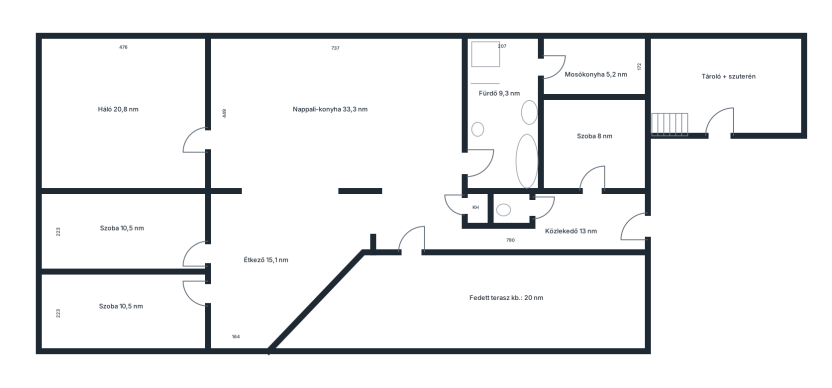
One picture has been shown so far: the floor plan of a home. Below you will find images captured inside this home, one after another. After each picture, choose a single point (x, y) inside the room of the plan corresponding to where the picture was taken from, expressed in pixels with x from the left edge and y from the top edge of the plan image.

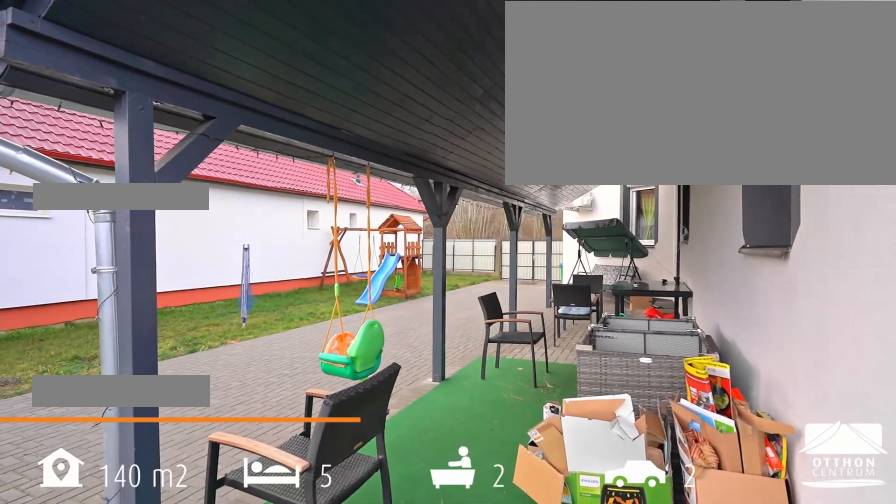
(502, 301)
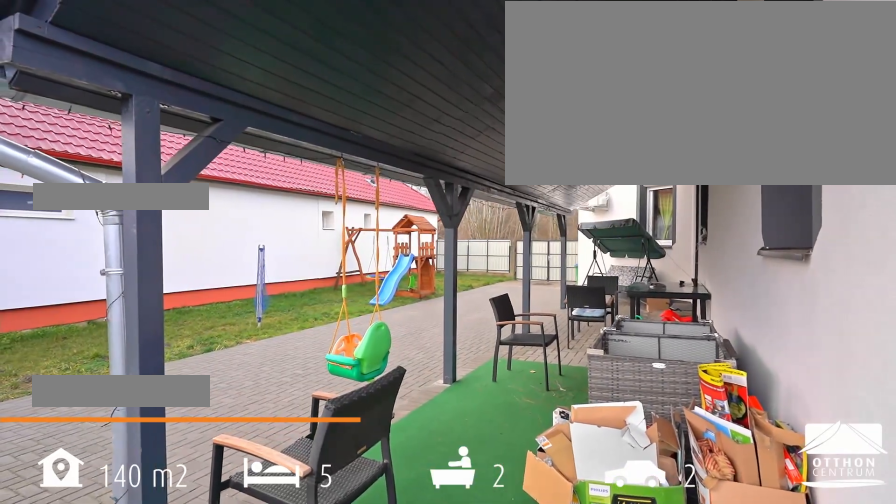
(502, 301)
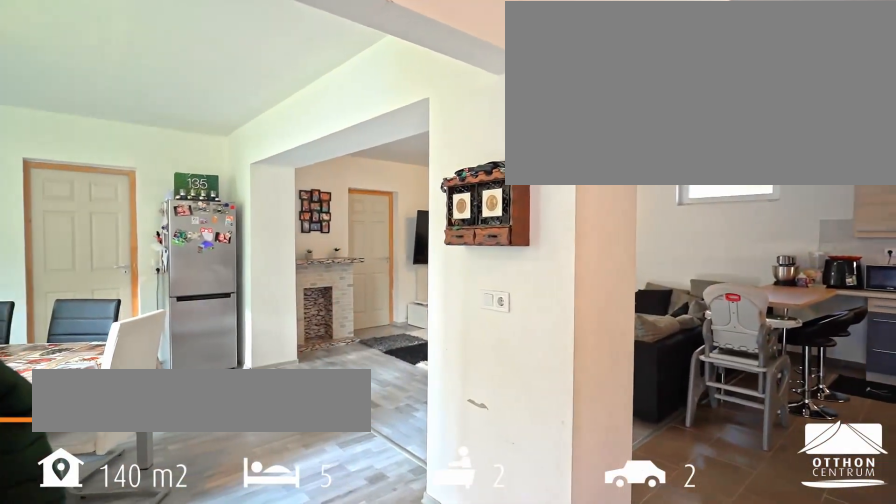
(507, 239)
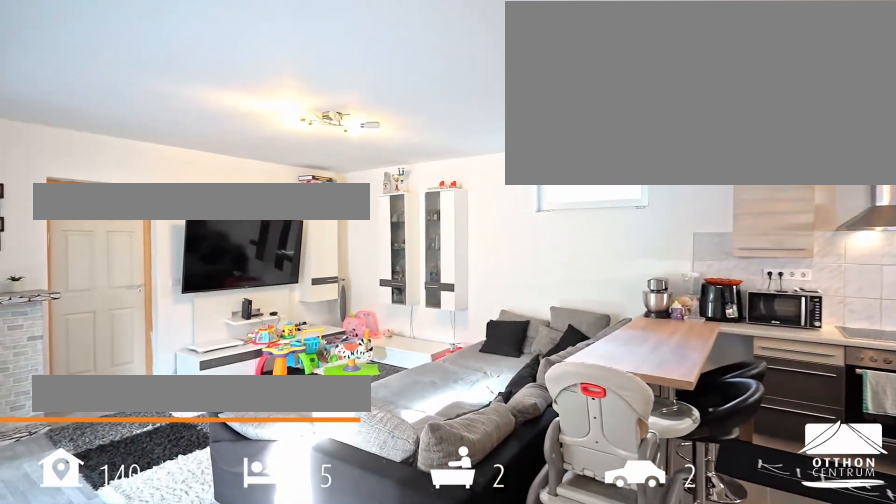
(337, 114)
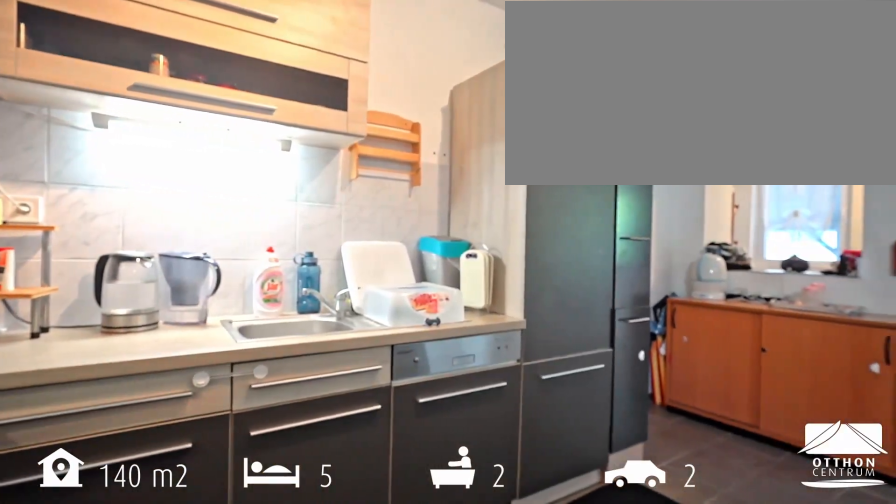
(337, 114)
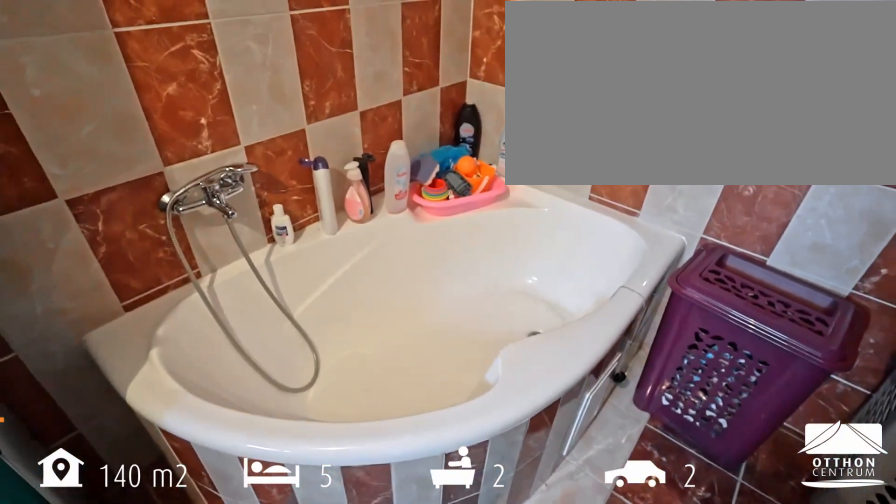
(502, 118)
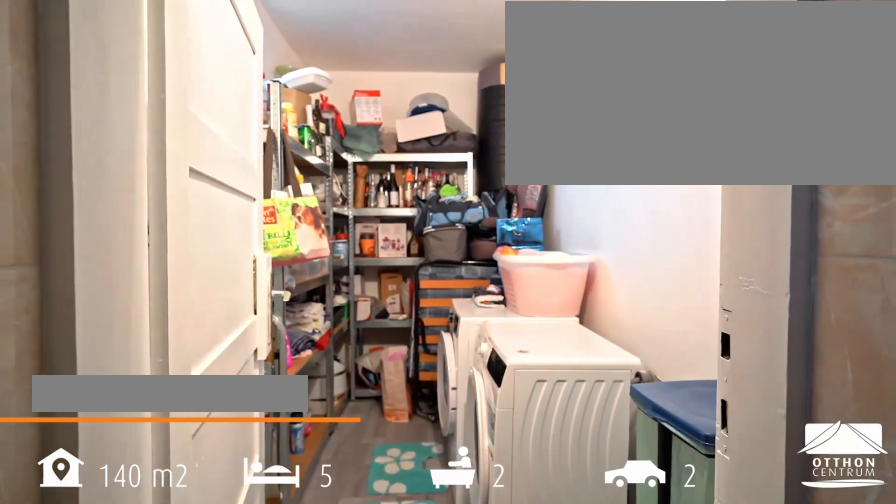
(594, 67)
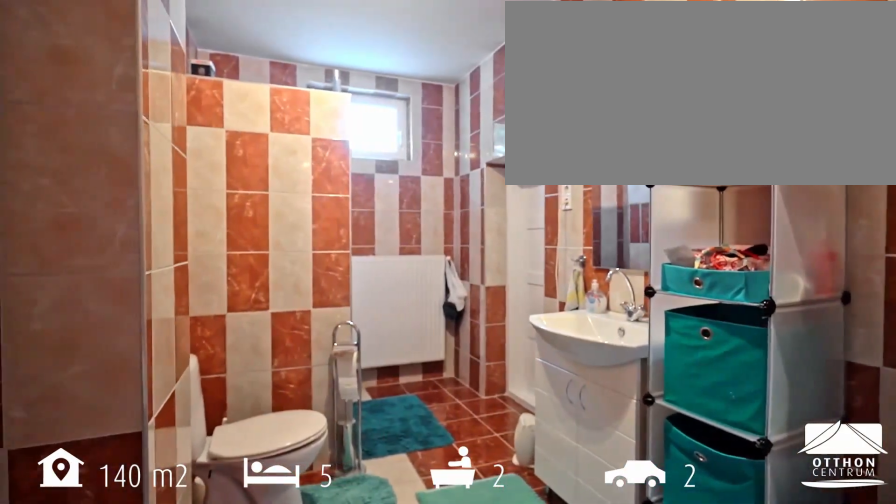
(502, 116)
